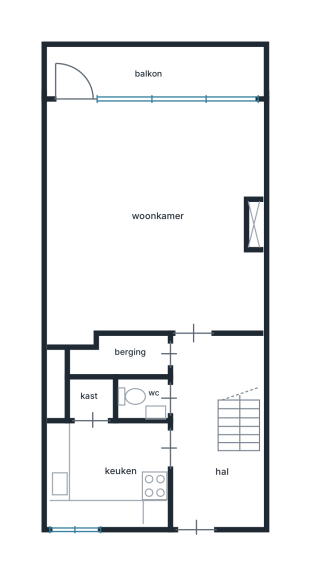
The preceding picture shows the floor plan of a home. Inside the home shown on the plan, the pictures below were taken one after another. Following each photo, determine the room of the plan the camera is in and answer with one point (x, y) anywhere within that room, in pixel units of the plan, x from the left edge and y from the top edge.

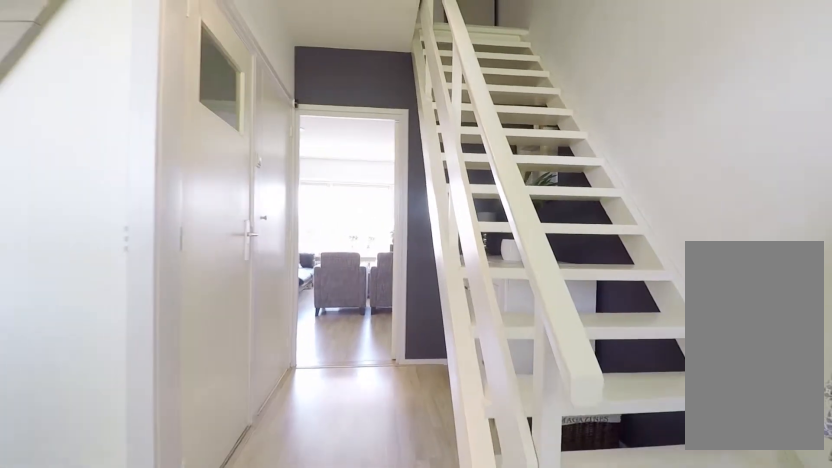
(213, 432)
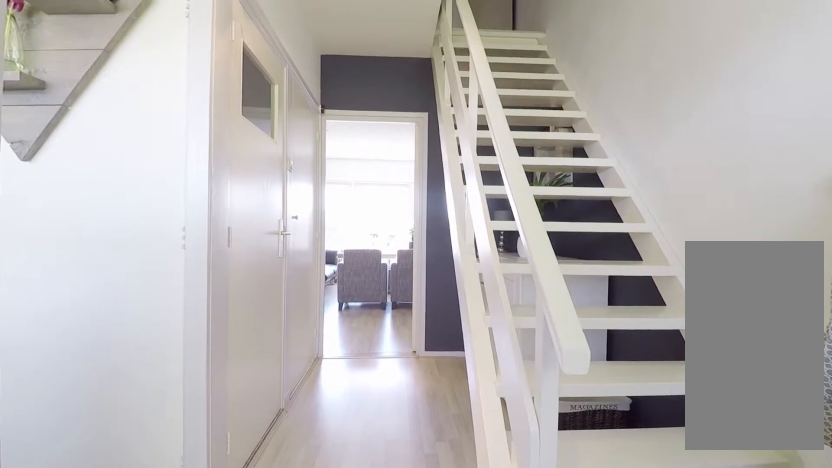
(213, 432)
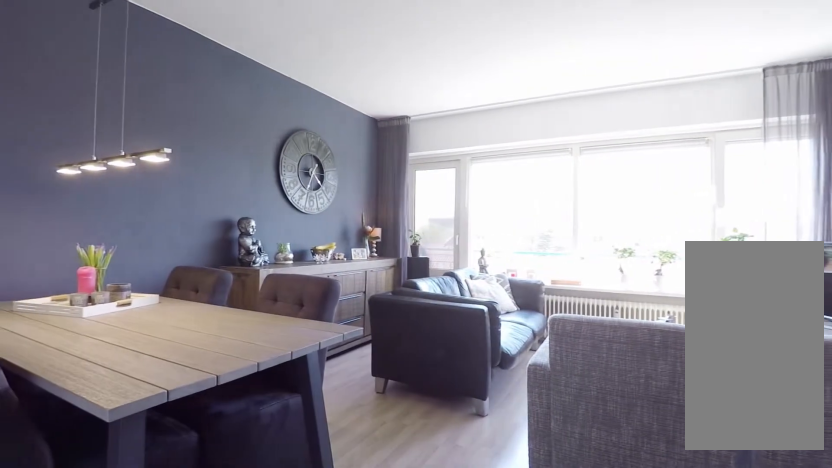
(155, 225)
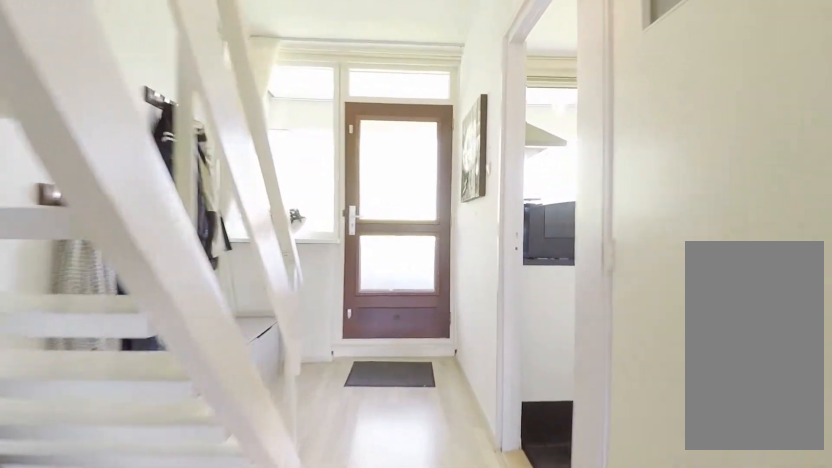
(213, 432)
